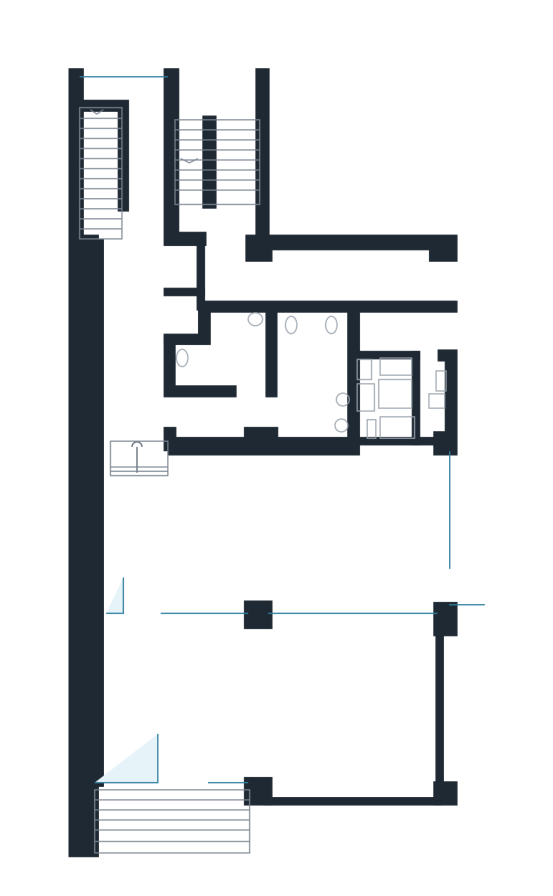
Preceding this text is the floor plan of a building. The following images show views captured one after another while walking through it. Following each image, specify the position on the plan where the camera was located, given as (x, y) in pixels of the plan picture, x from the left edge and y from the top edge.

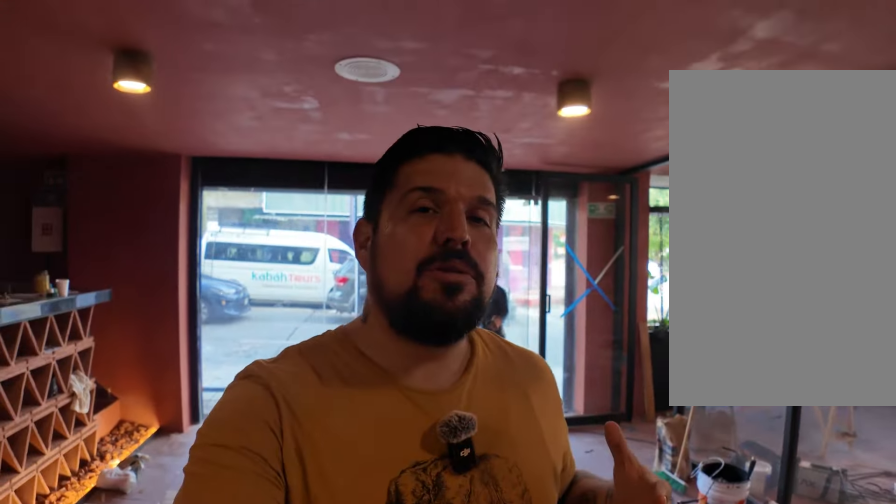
(166, 530)
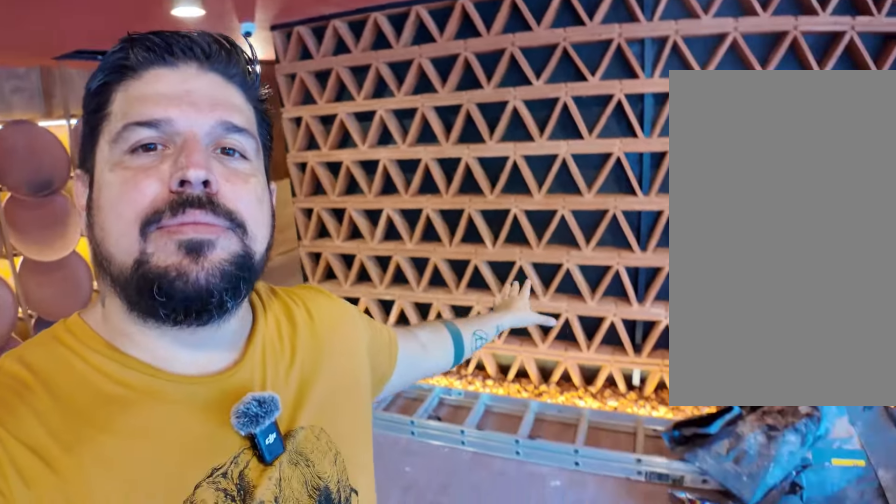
(166, 530)
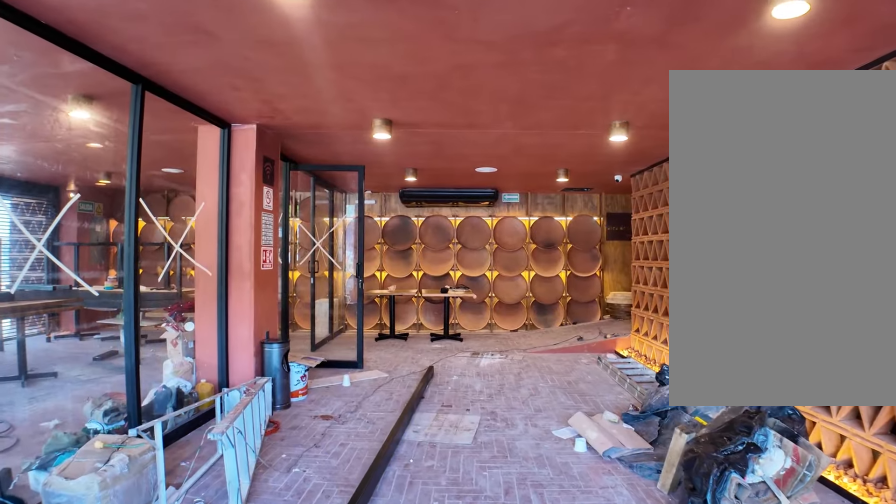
(390, 527)
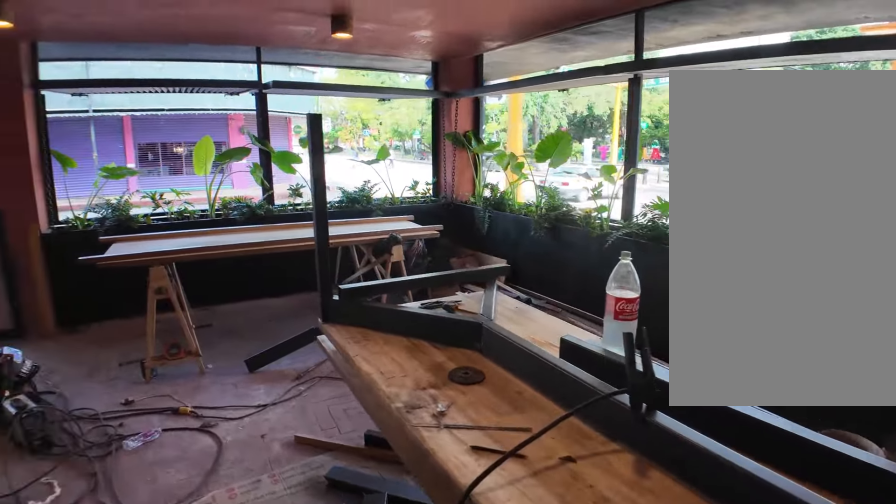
(152, 683)
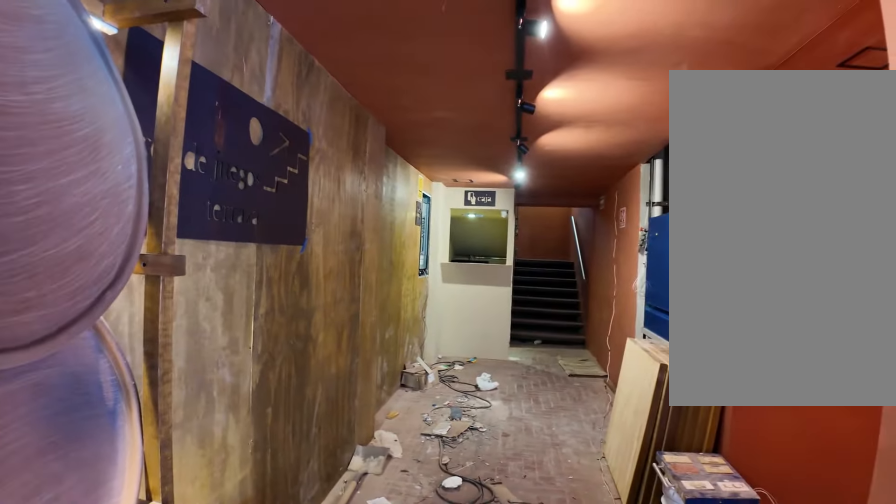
(124, 477)
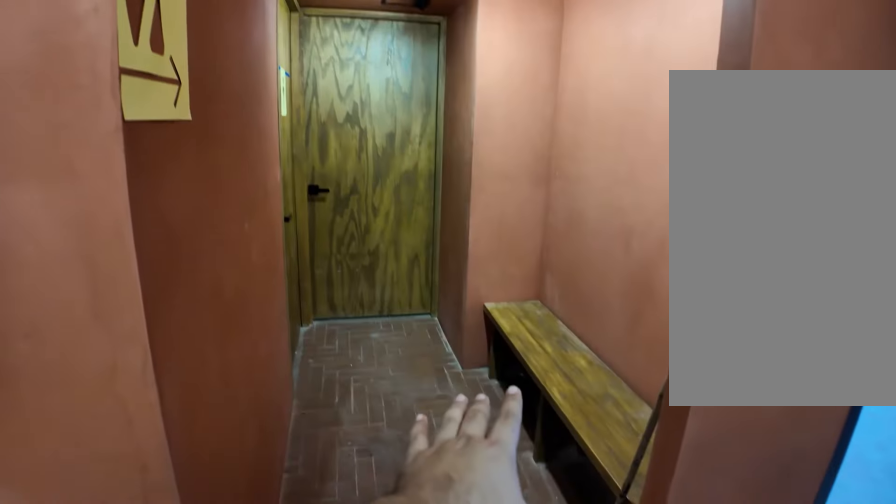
(133, 416)
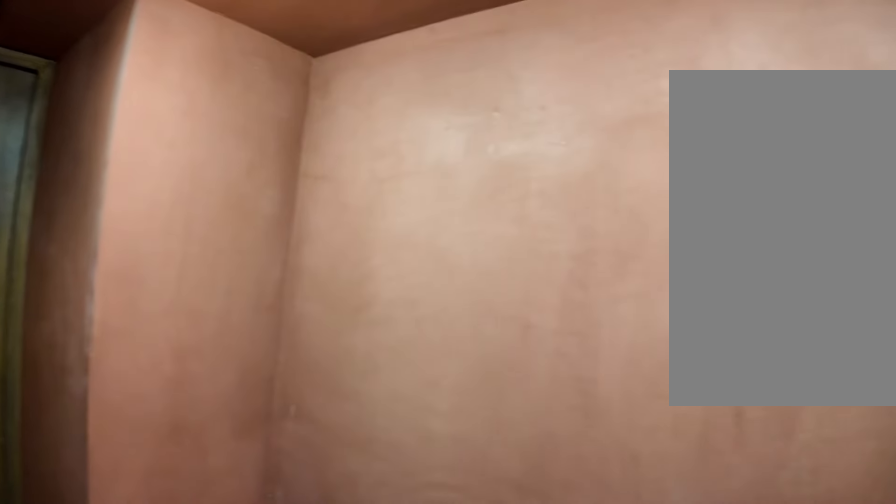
(133, 416)
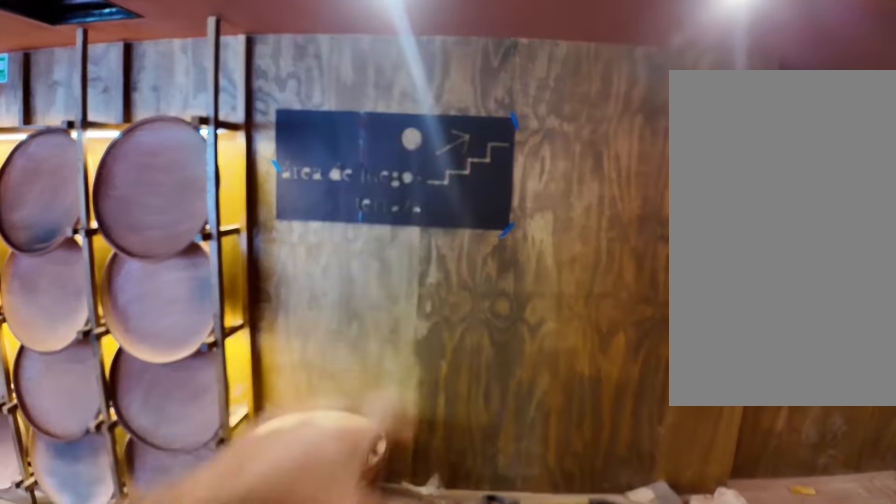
(133, 414)
